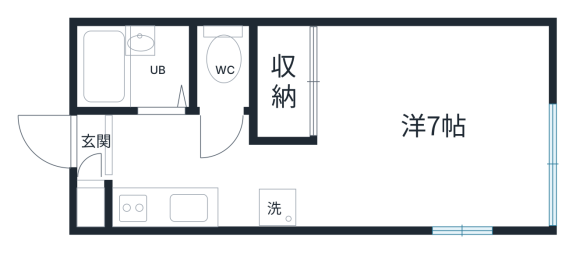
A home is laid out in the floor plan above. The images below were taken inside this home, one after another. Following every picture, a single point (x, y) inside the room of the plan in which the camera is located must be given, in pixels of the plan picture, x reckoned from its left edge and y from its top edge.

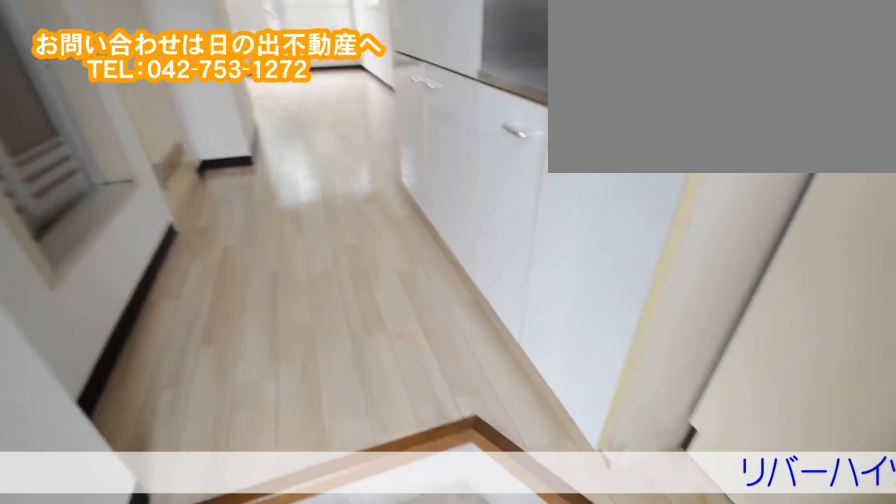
(147, 145)
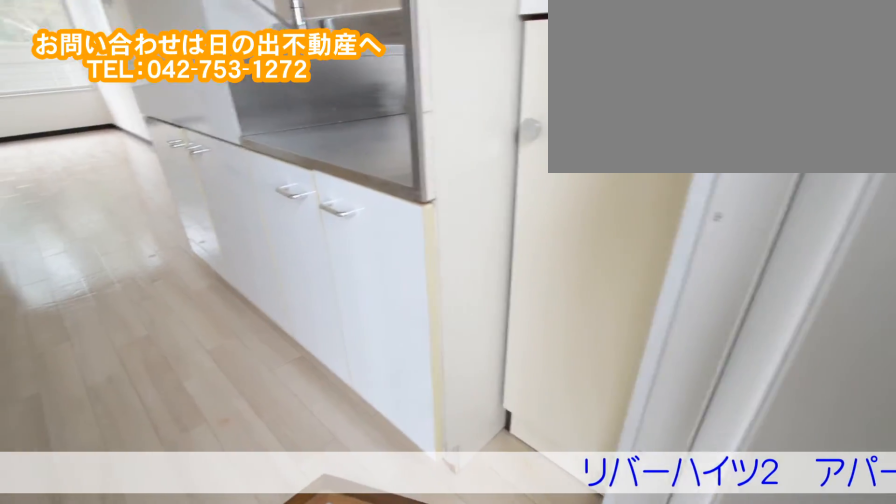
(147, 145)
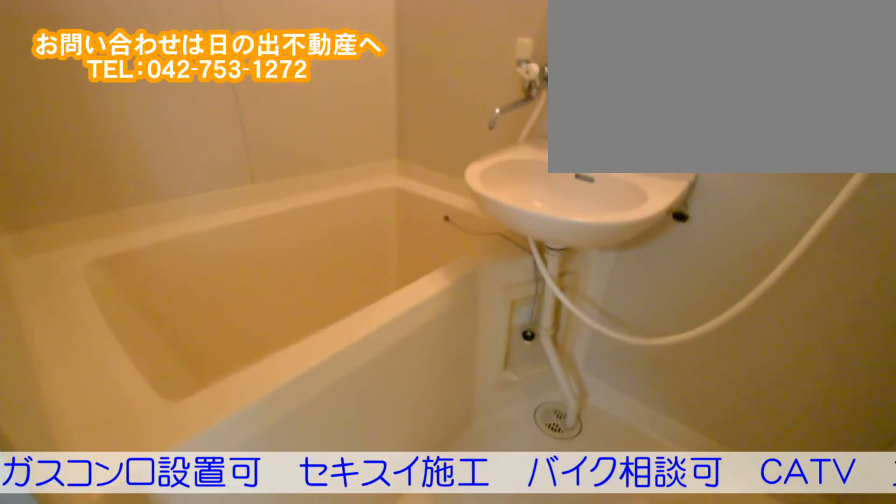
(128, 75)
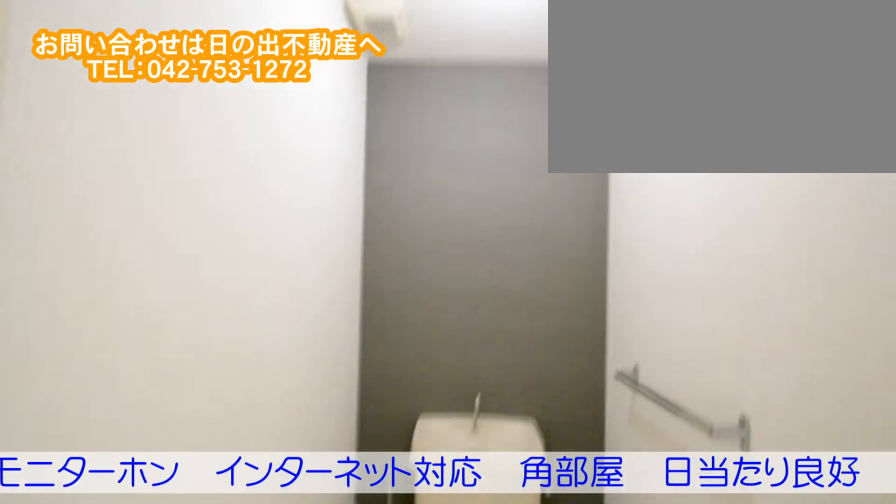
(217, 72)
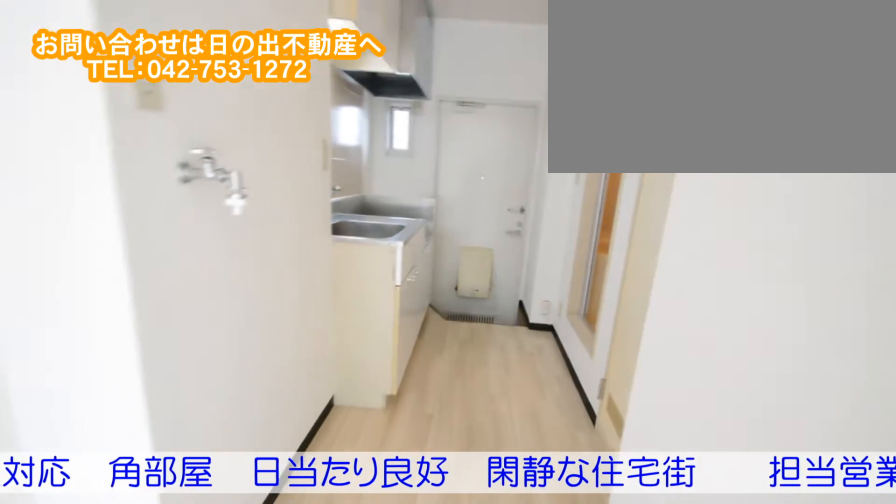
(187, 148)
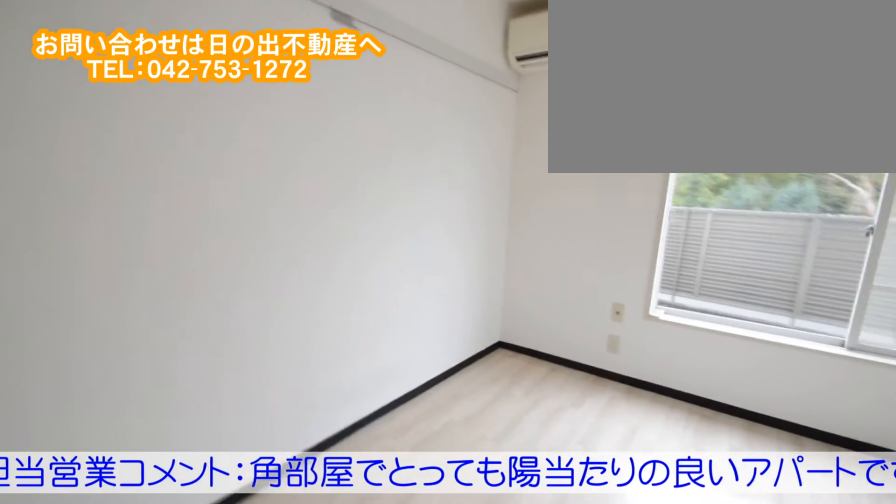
(441, 81)
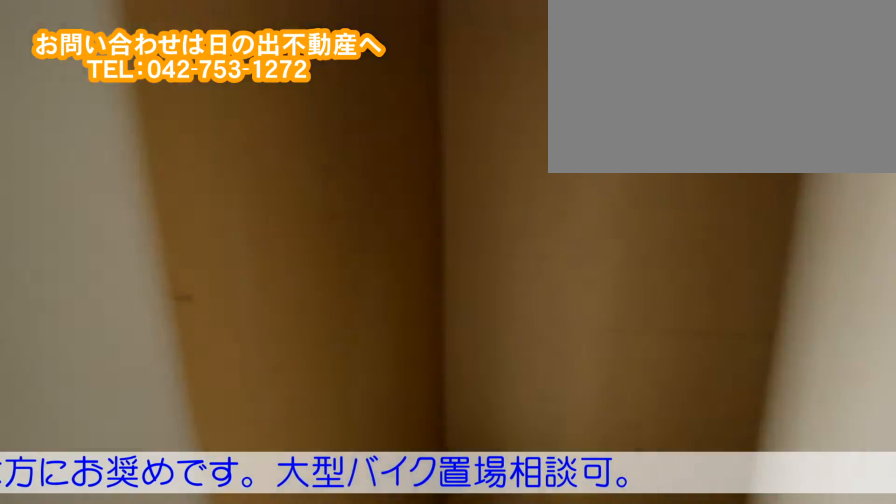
(440, 81)
